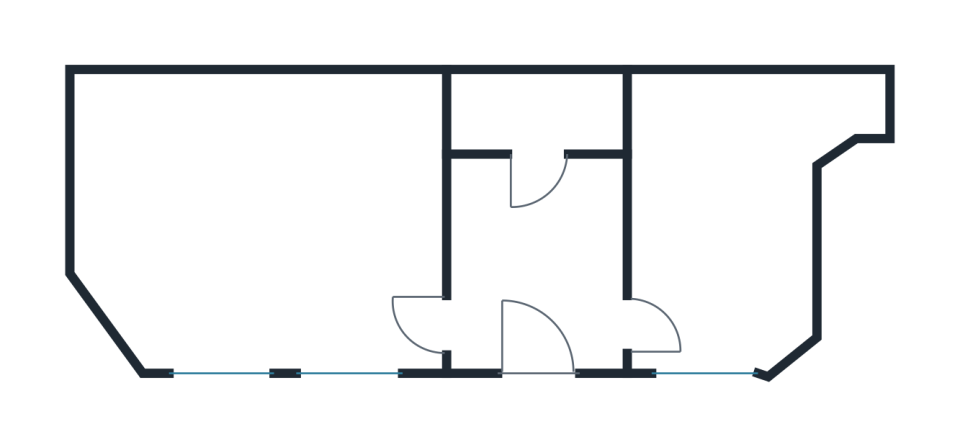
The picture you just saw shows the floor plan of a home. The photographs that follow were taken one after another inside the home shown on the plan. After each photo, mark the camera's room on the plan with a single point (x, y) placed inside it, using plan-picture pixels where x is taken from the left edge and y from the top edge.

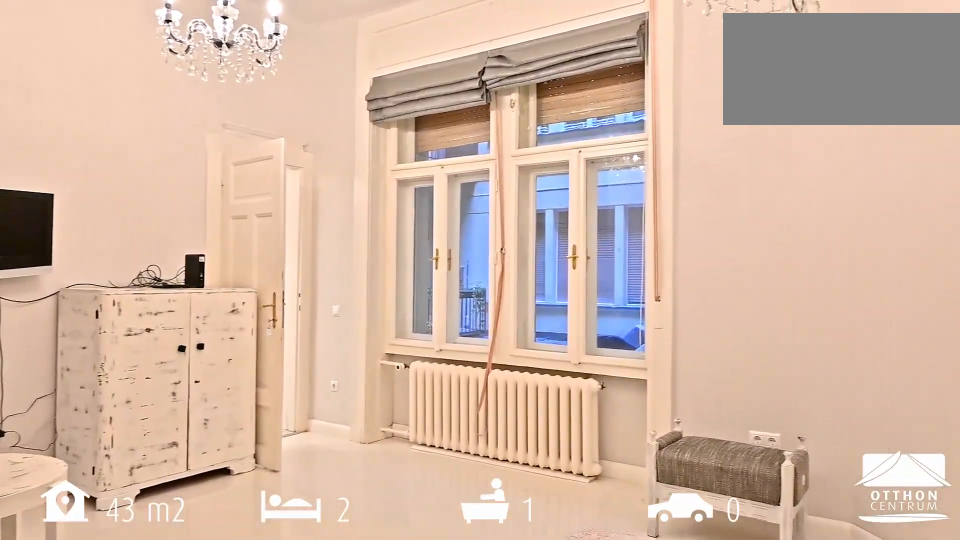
(270, 218)
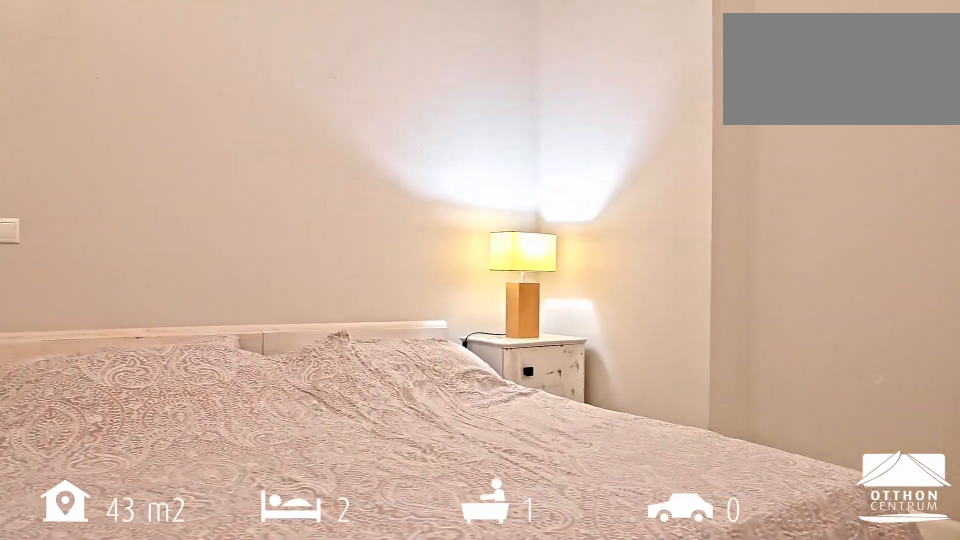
(269, 219)
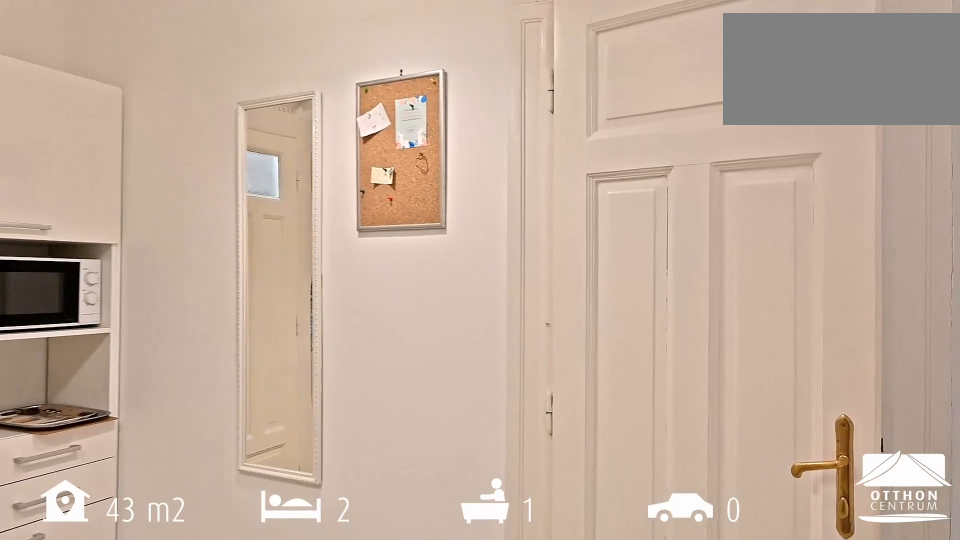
(533, 265)
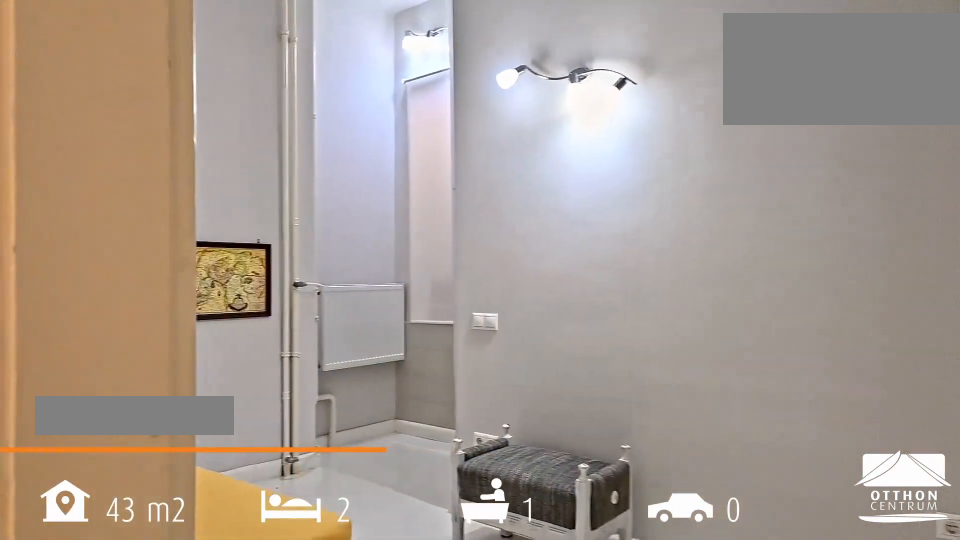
(726, 236)
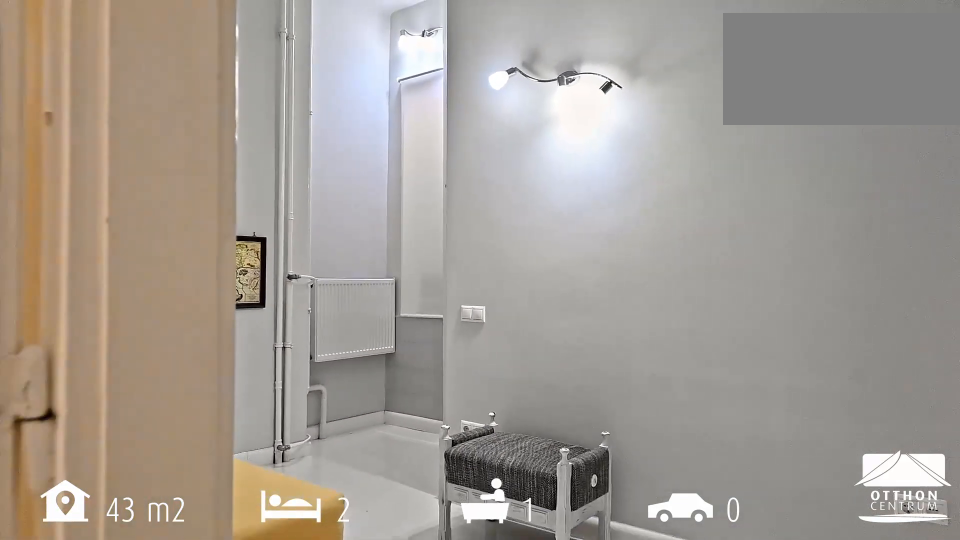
(726, 236)
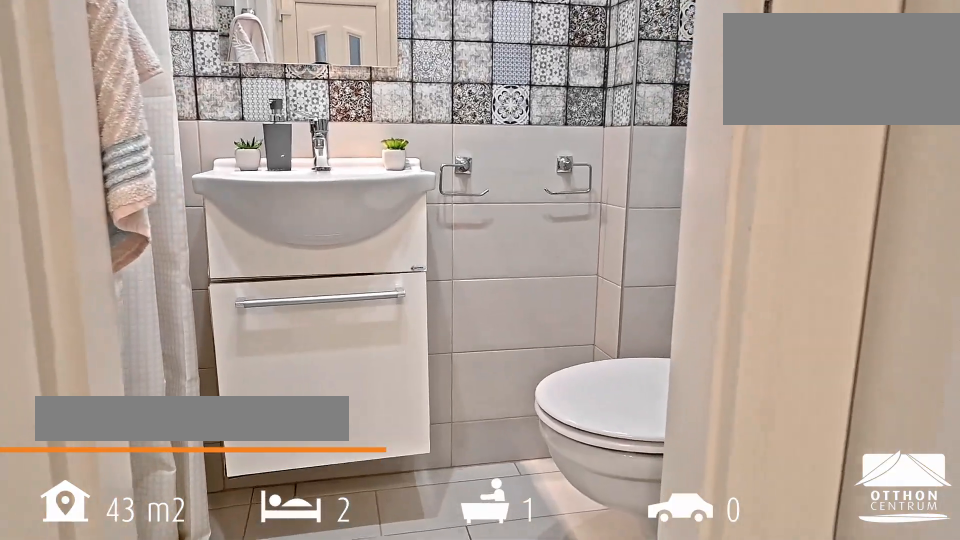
(532, 113)
